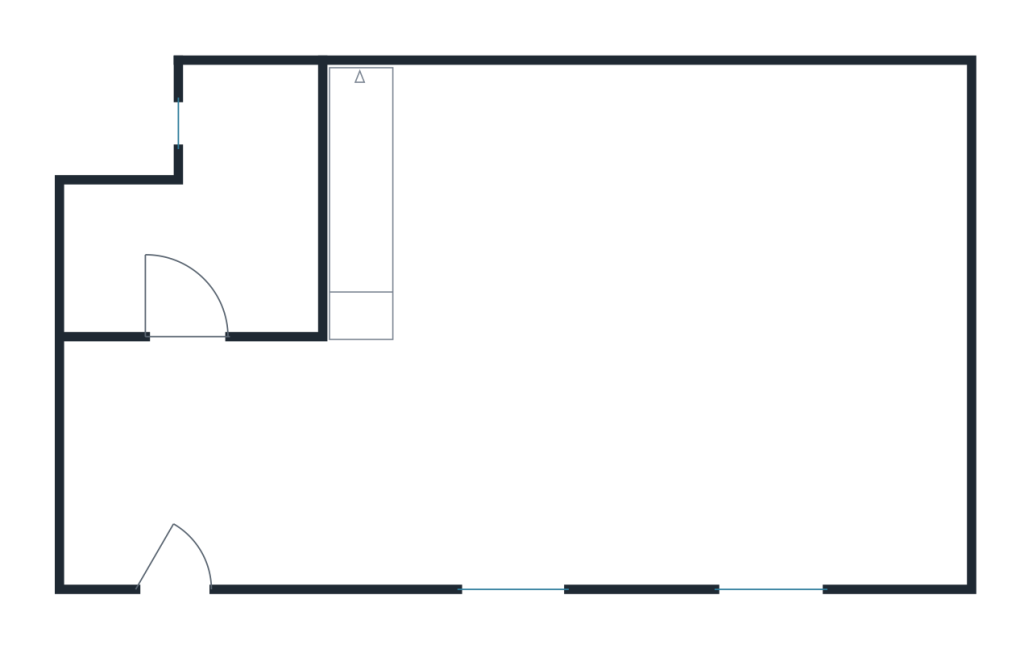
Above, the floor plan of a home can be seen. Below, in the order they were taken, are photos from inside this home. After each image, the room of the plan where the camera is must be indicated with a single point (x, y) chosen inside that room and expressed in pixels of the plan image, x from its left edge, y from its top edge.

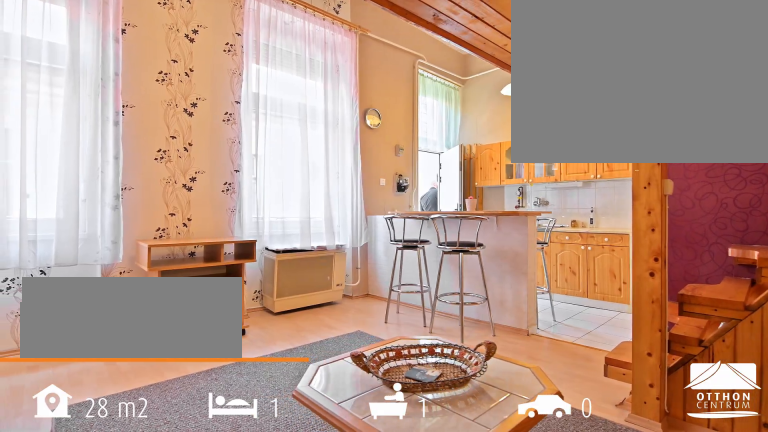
(179, 461)
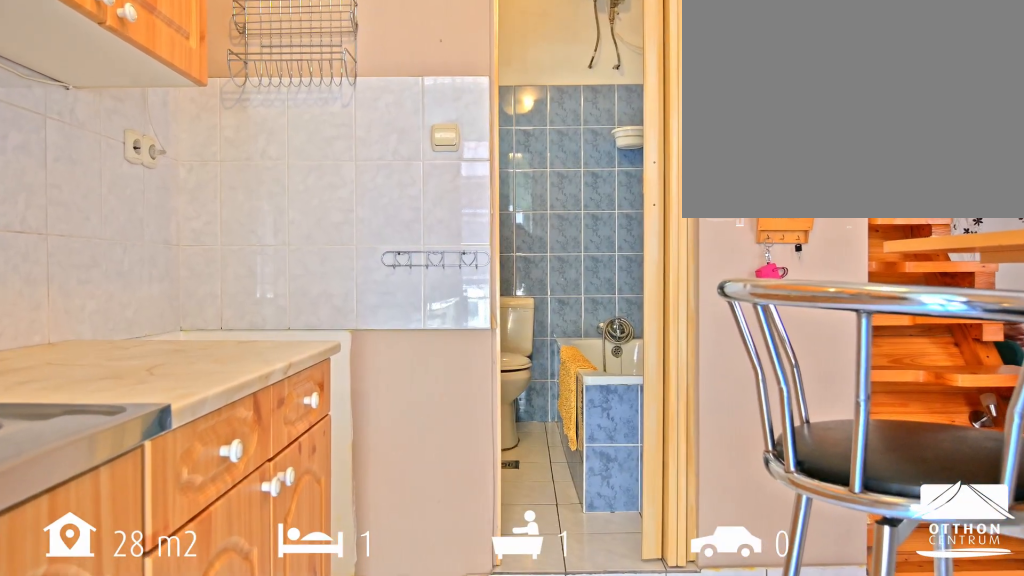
(179, 462)
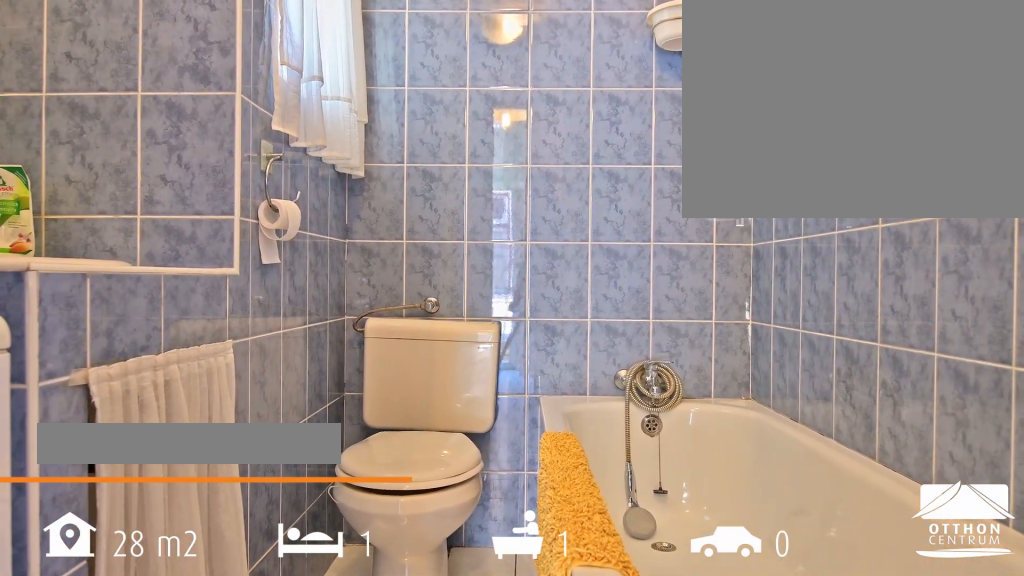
(247, 208)
